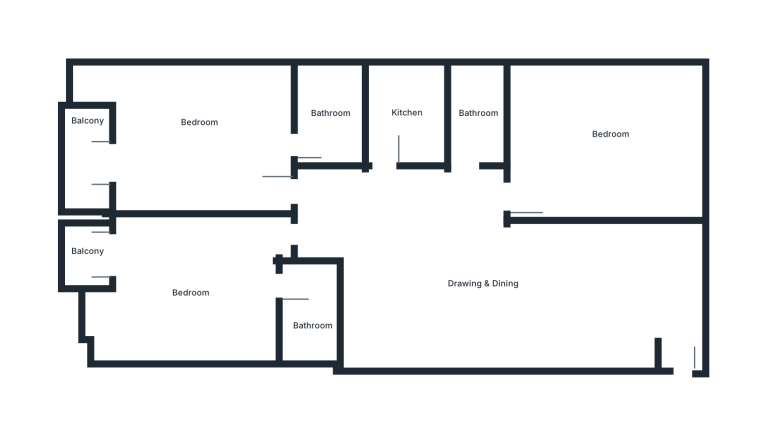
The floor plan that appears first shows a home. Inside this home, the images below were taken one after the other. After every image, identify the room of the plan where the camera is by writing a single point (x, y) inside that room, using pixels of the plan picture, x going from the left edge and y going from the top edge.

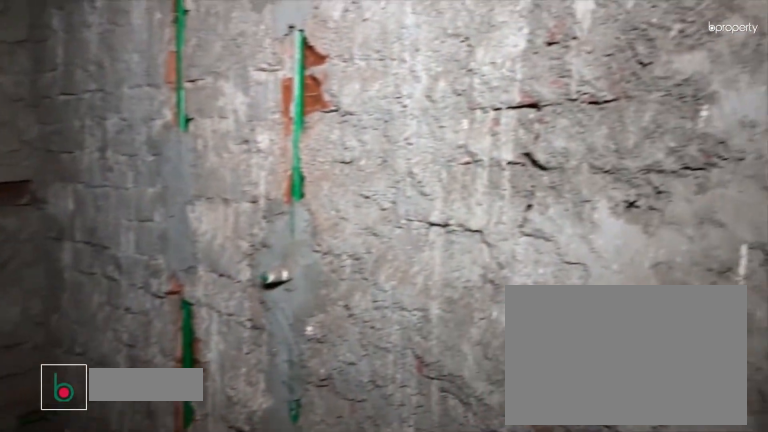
(479, 113)
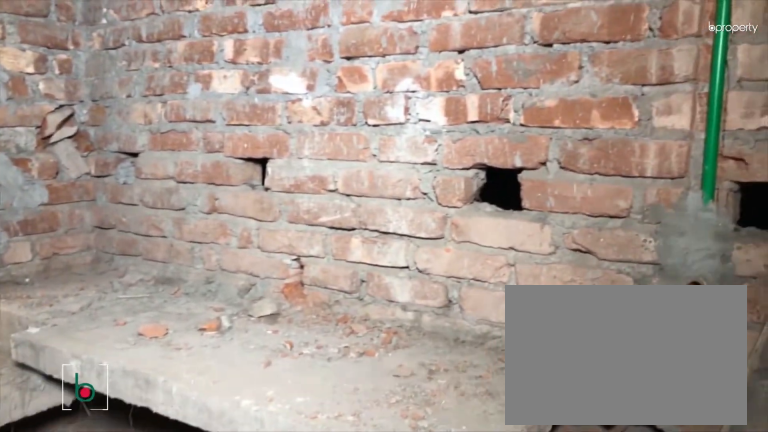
(402, 110)
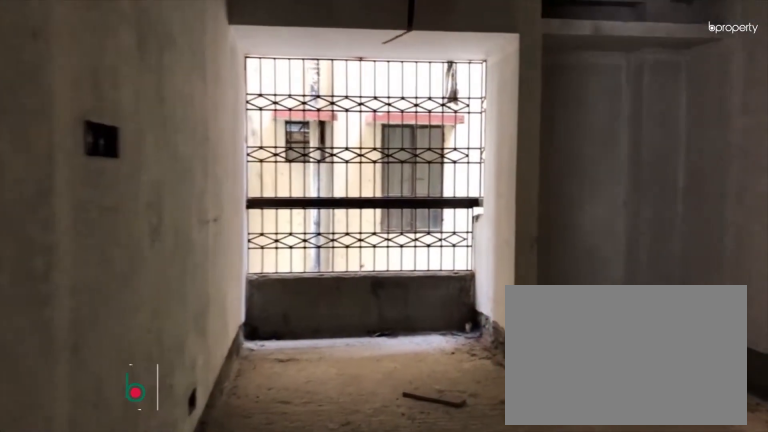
(199, 141)
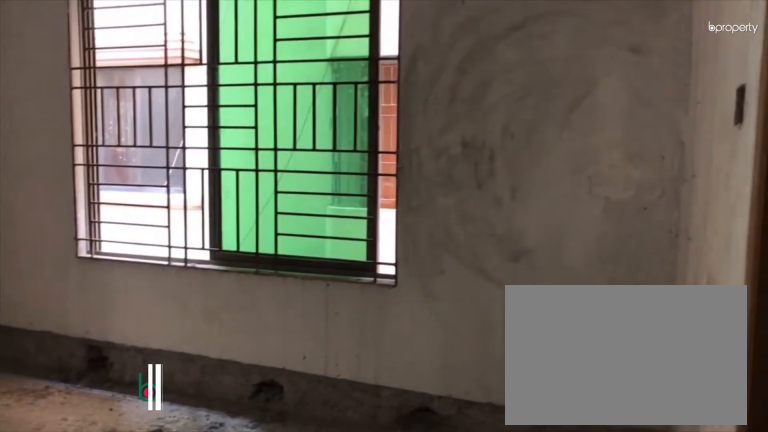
(199, 141)
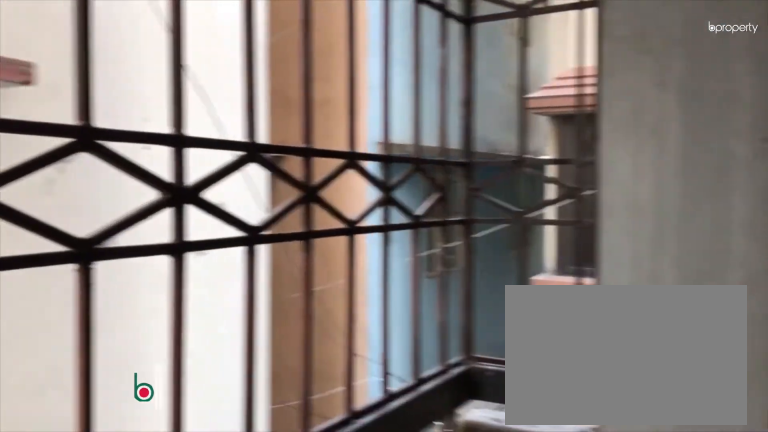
(86, 164)
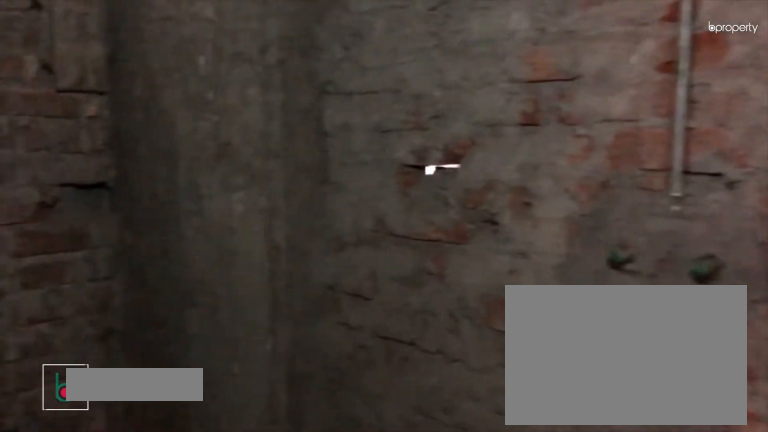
(328, 113)
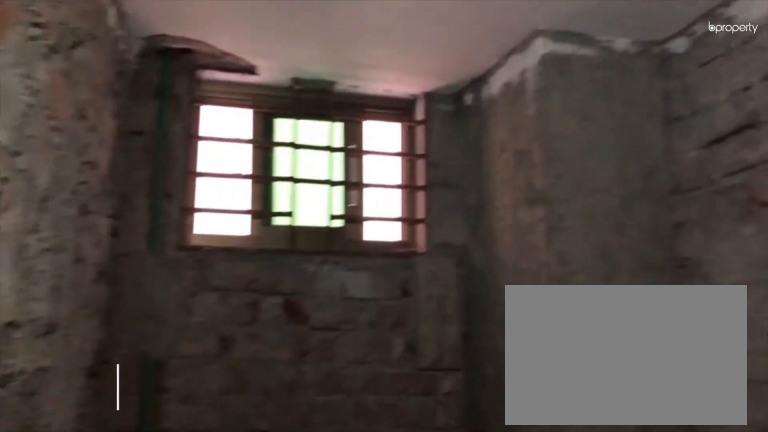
(328, 113)
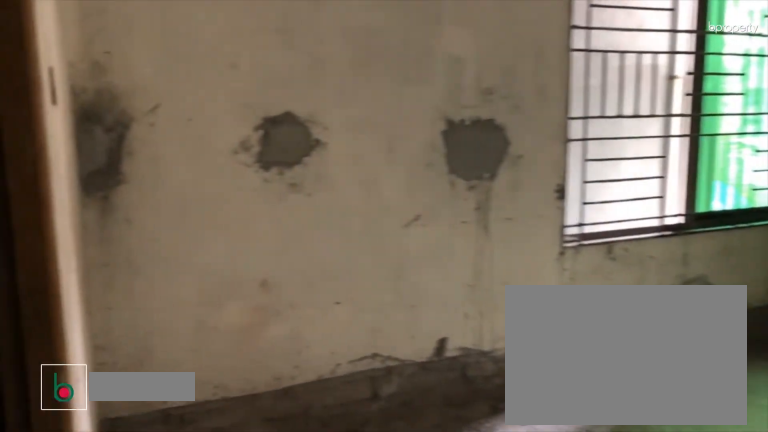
(185, 293)
